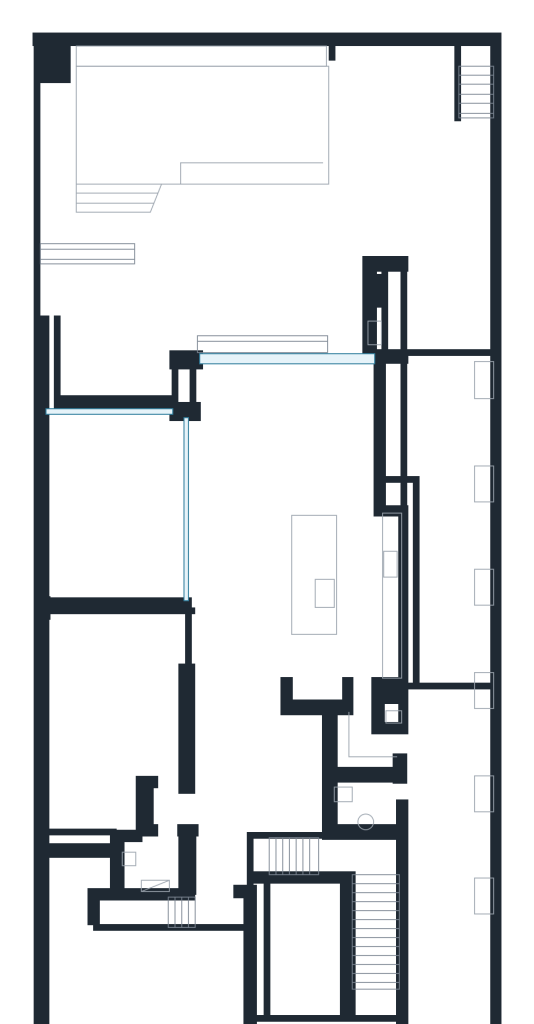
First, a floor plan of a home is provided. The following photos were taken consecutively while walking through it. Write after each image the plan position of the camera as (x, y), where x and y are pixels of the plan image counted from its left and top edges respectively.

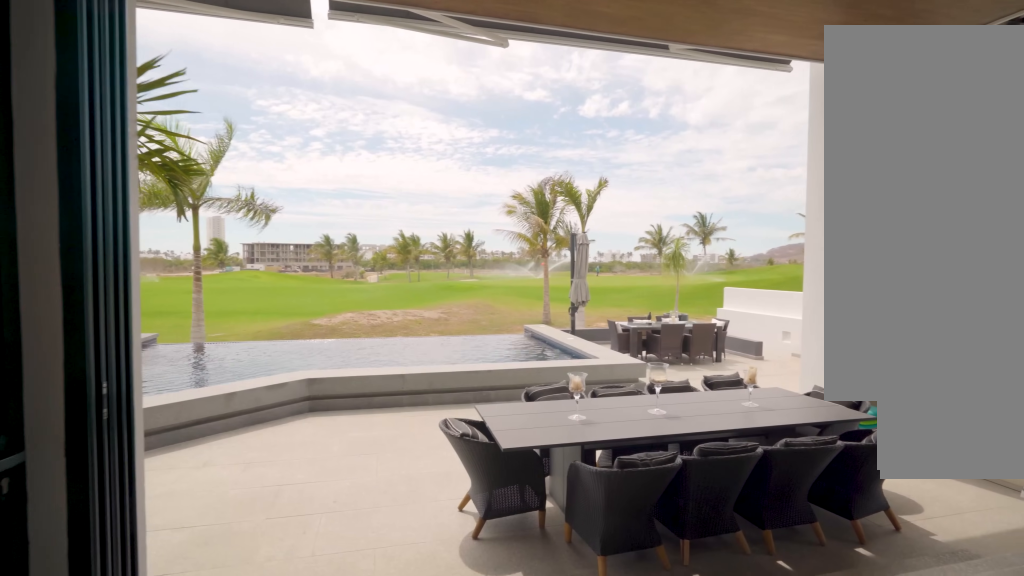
(234, 351)
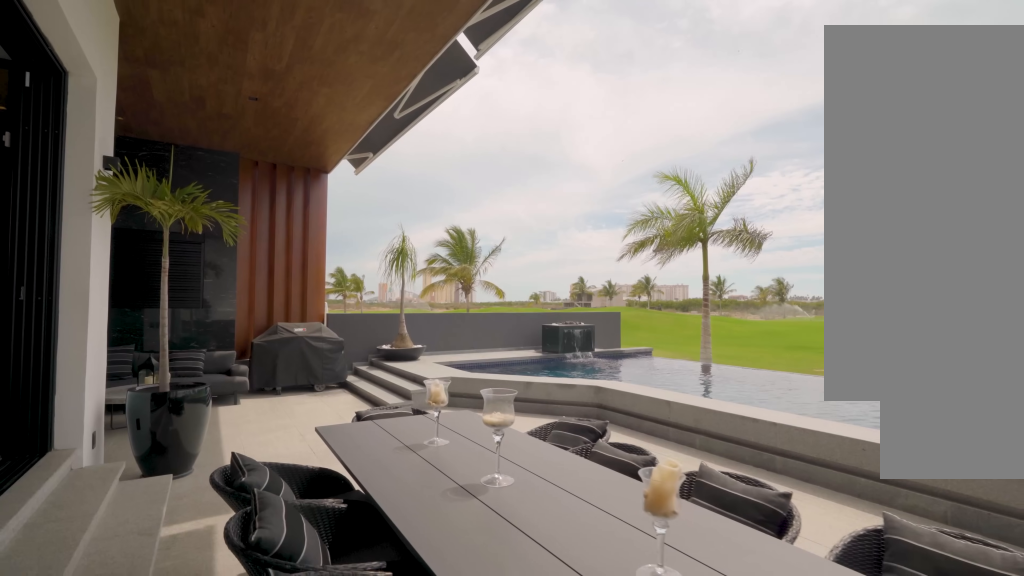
(335, 322)
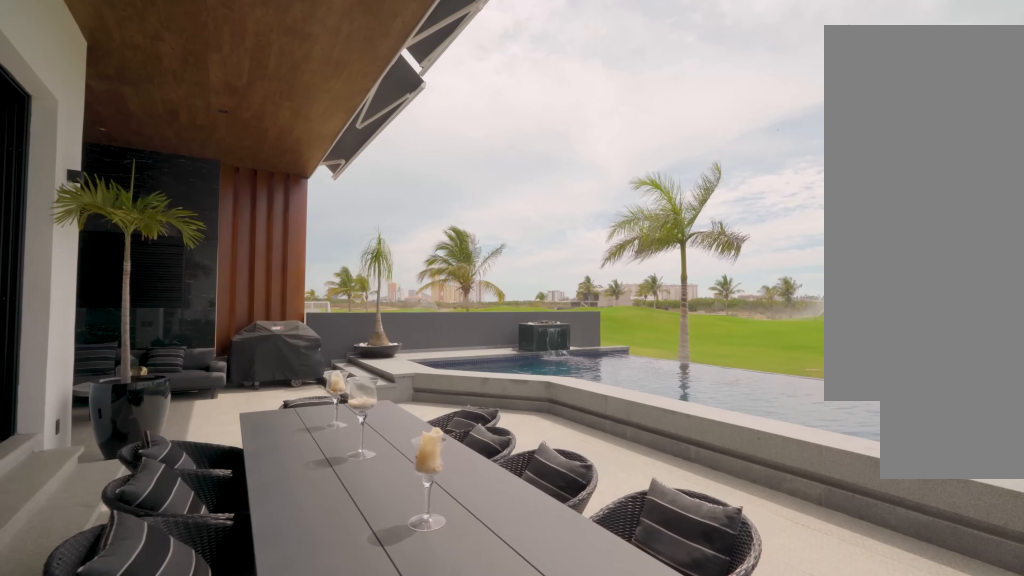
(350, 277)
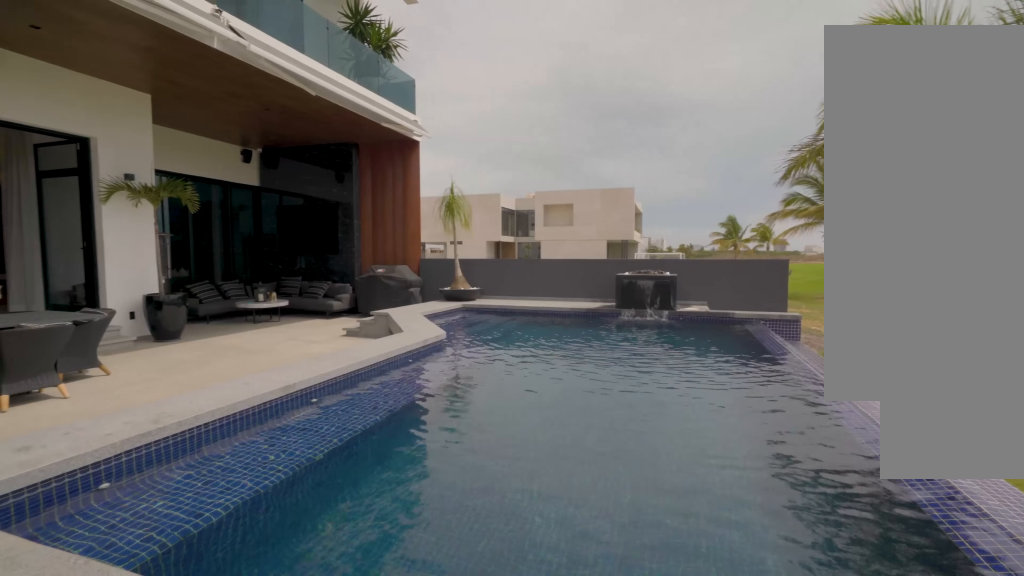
(369, 130)
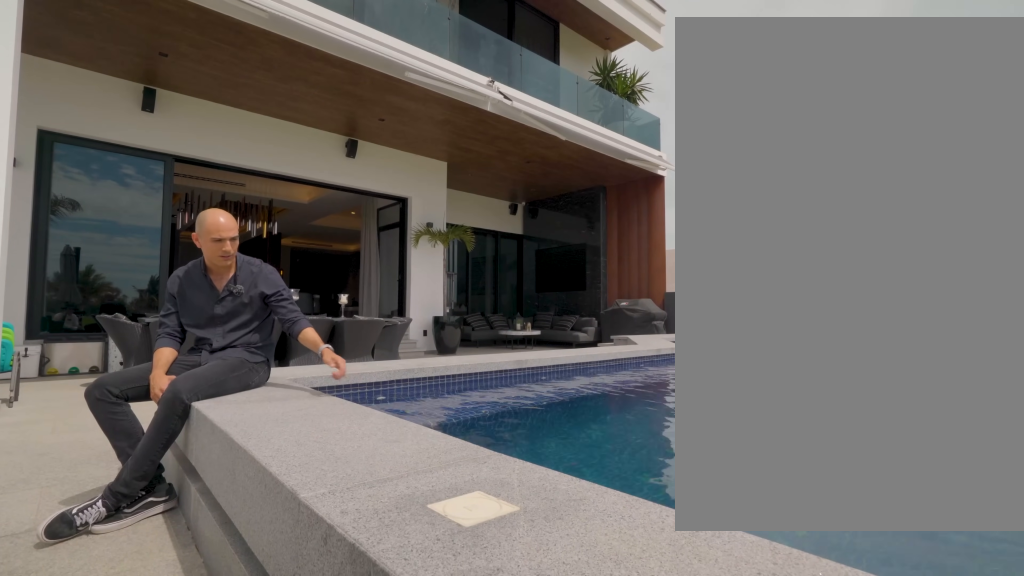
(369, 130)
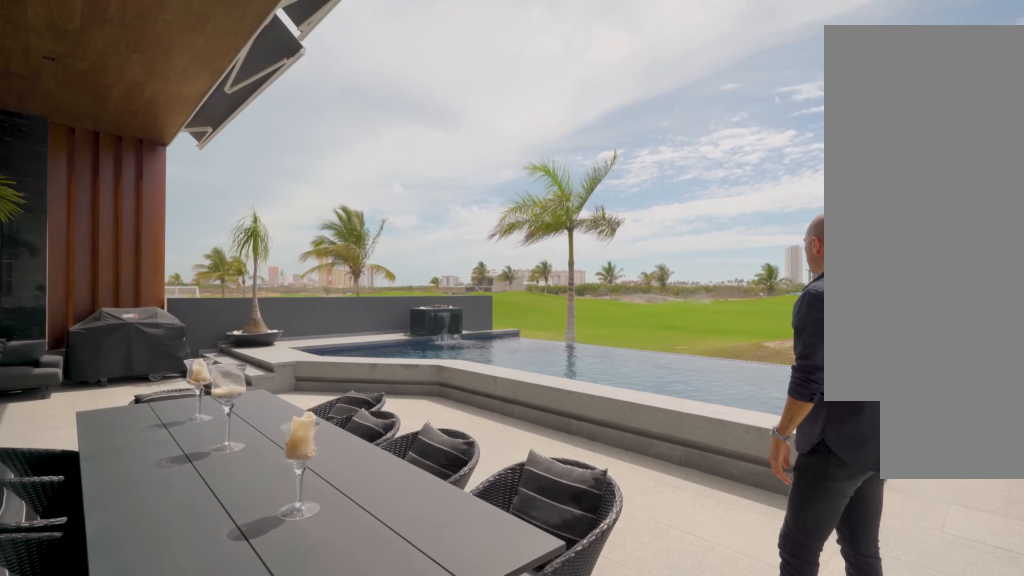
(335, 316)
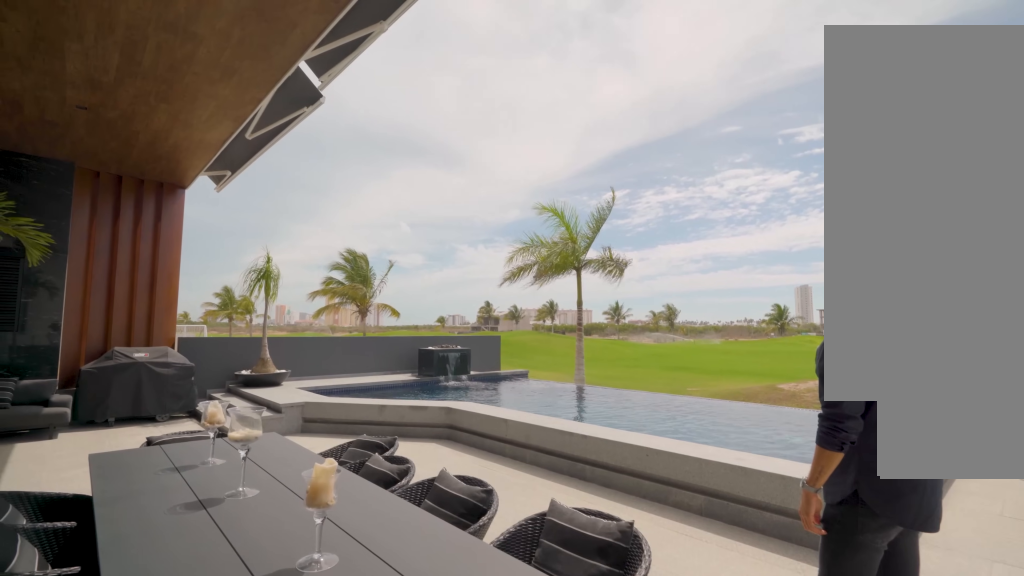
(335, 316)
